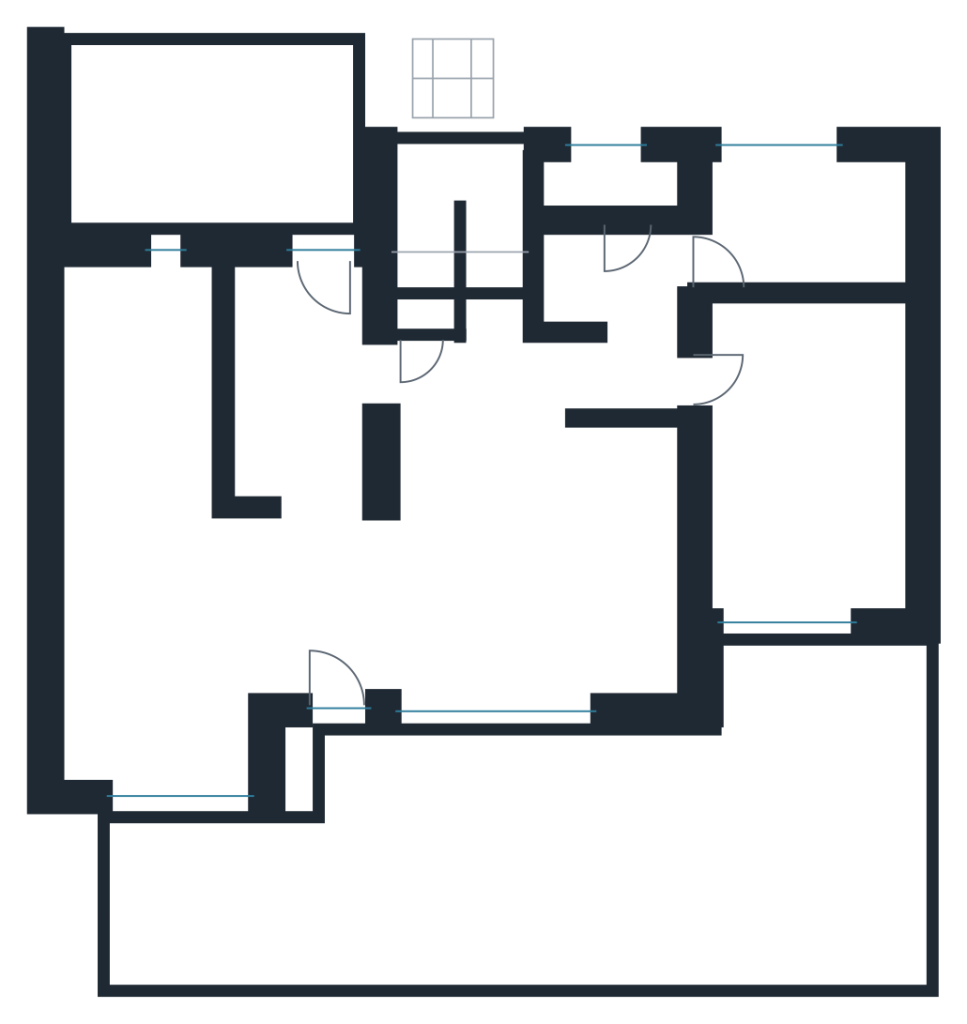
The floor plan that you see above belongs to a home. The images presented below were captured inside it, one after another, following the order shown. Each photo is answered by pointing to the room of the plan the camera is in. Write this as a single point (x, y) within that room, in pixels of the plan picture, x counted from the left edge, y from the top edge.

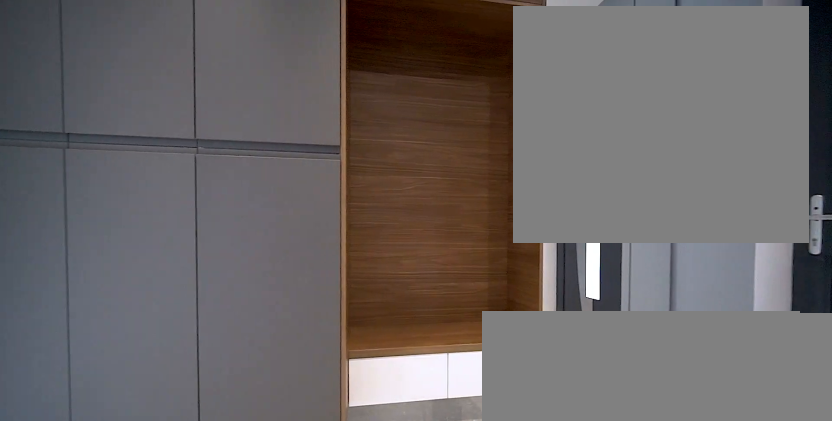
(295, 388)
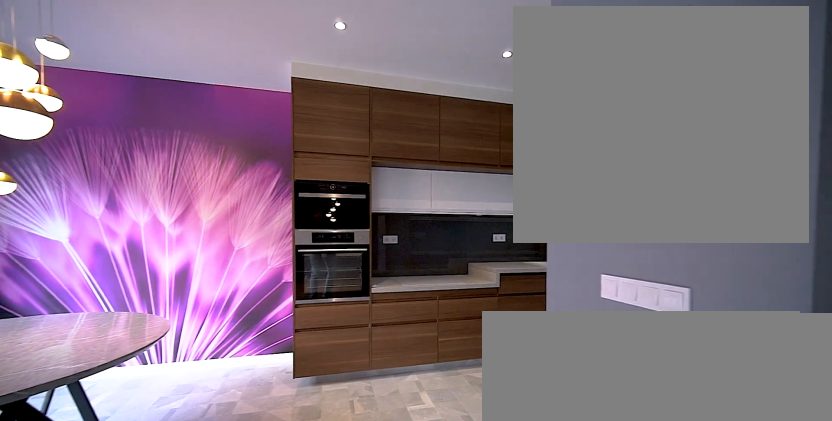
(160, 658)
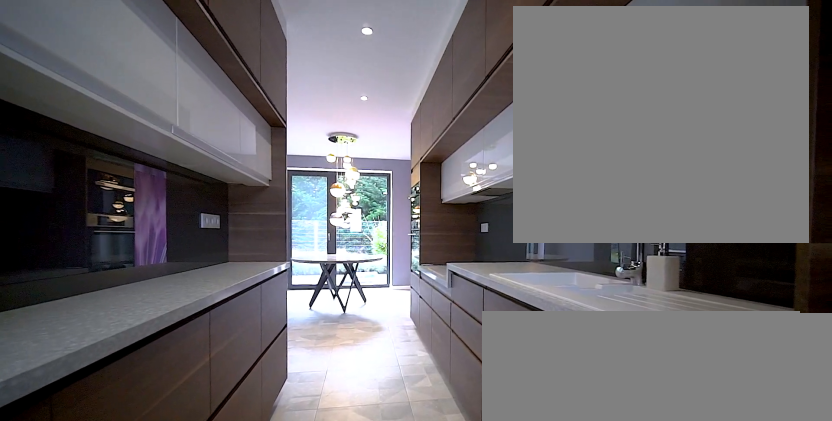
(143, 447)
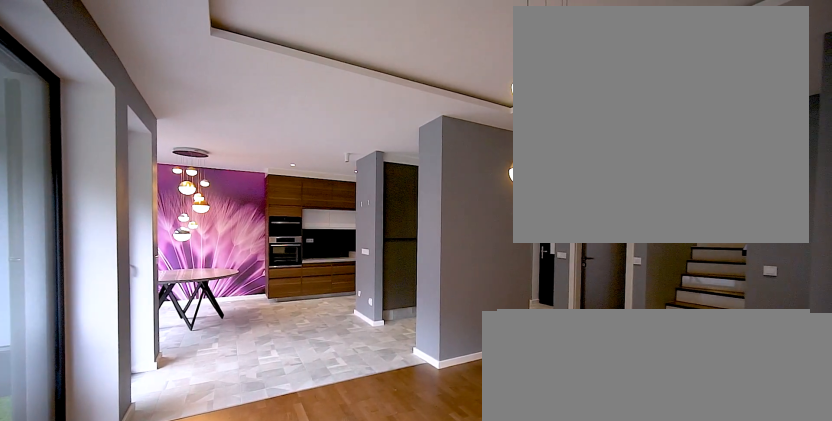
(529, 569)
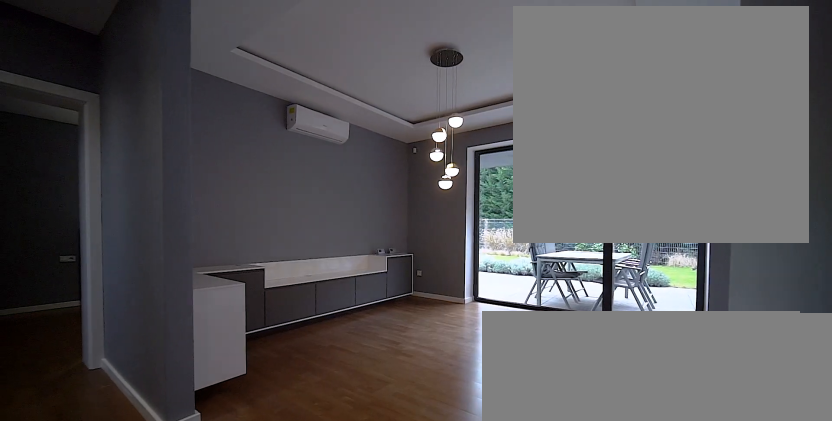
(529, 569)
